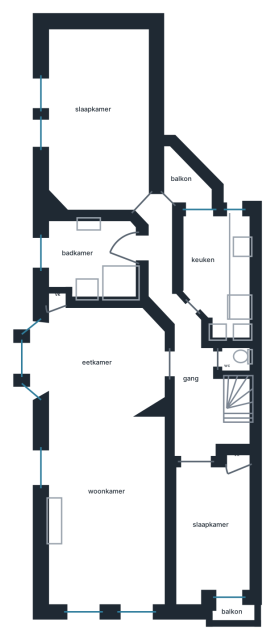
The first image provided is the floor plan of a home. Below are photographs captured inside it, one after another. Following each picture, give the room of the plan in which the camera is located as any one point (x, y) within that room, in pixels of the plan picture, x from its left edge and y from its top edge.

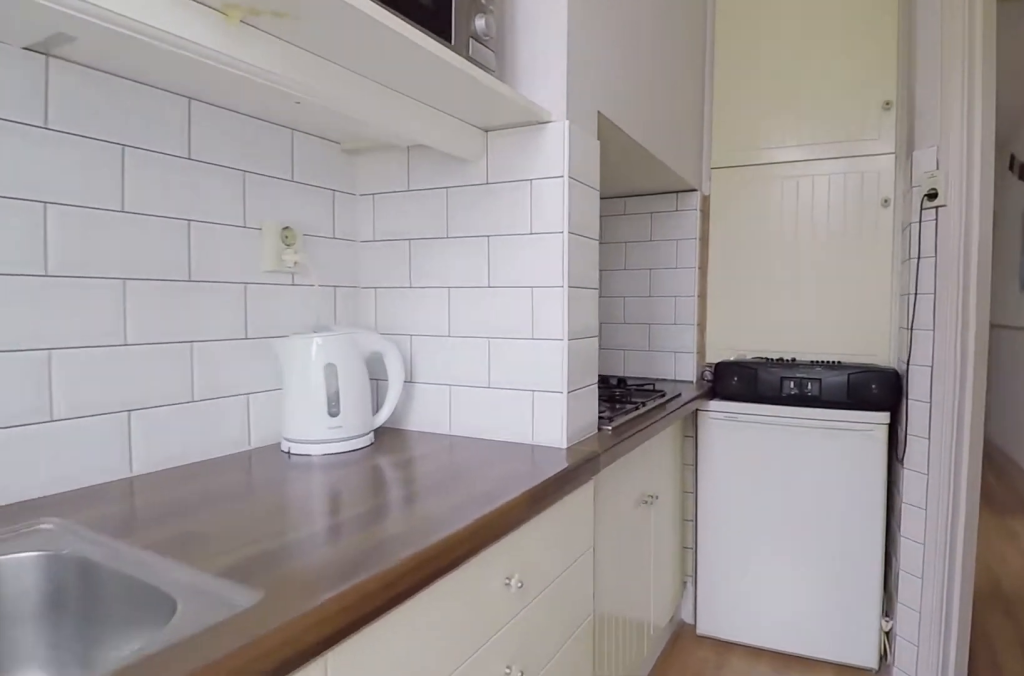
(218, 263)
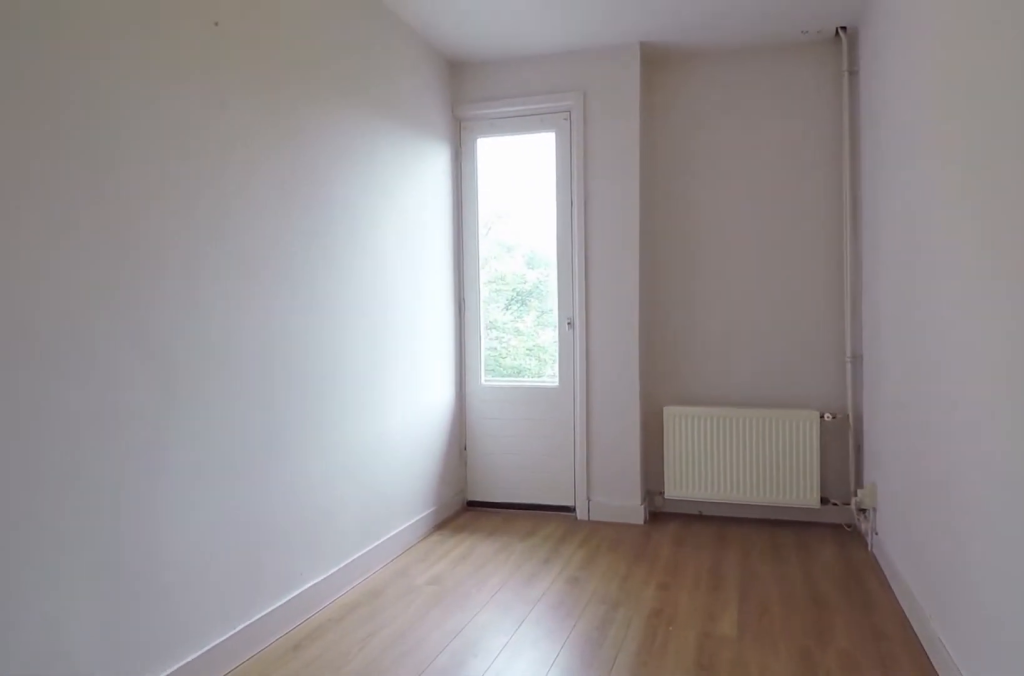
(211, 531)
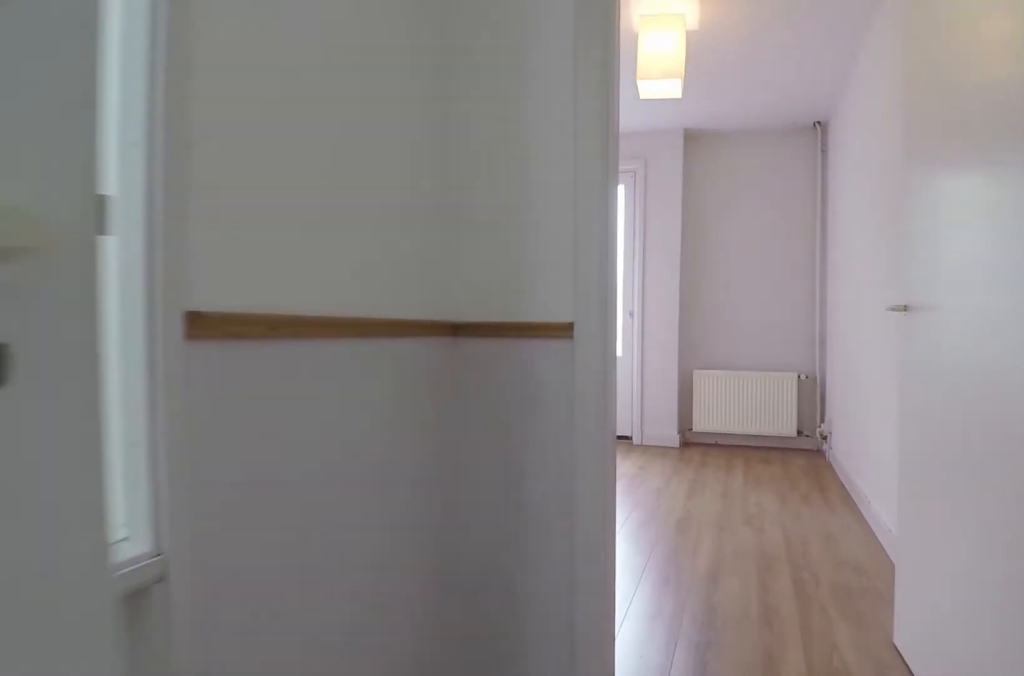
(237, 400)
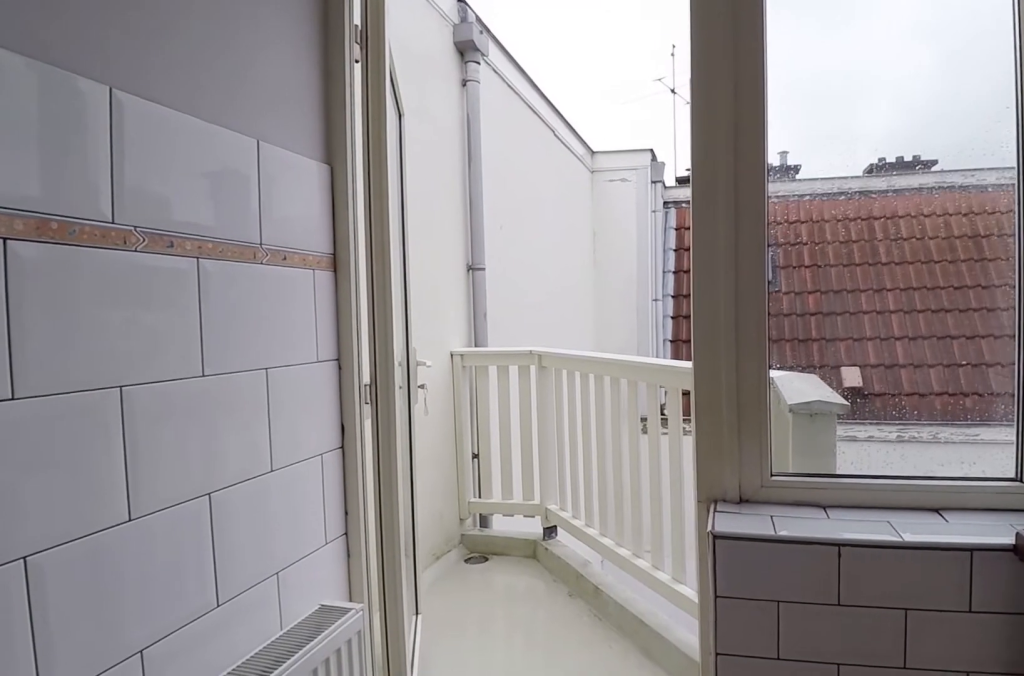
(219, 262)
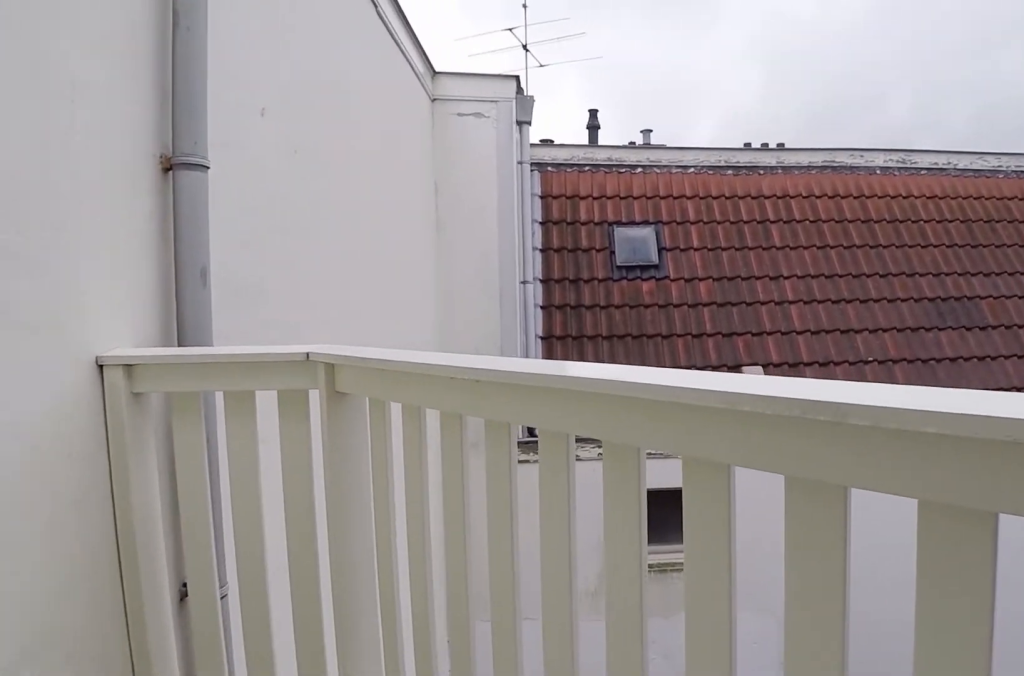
(185, 183)
